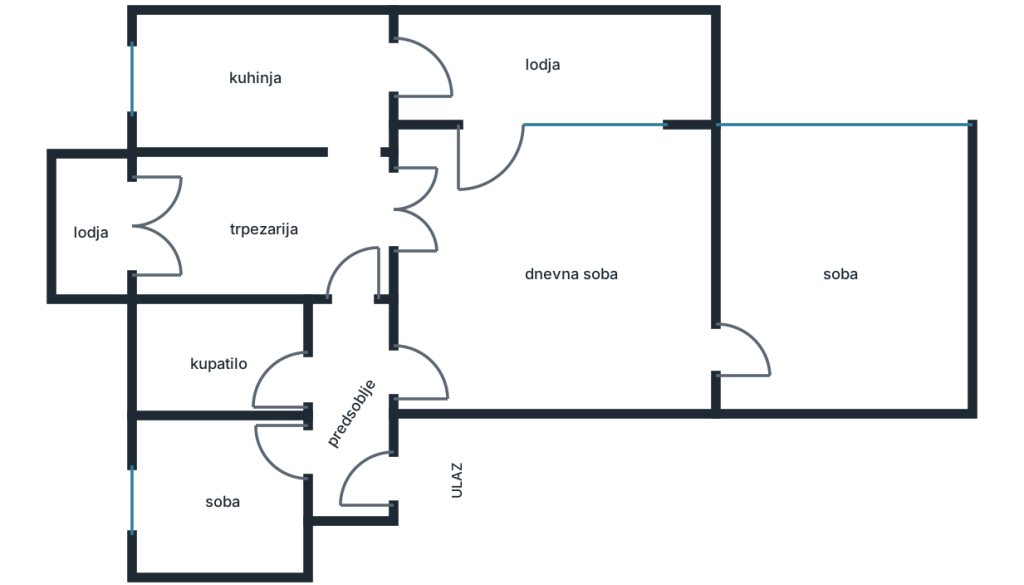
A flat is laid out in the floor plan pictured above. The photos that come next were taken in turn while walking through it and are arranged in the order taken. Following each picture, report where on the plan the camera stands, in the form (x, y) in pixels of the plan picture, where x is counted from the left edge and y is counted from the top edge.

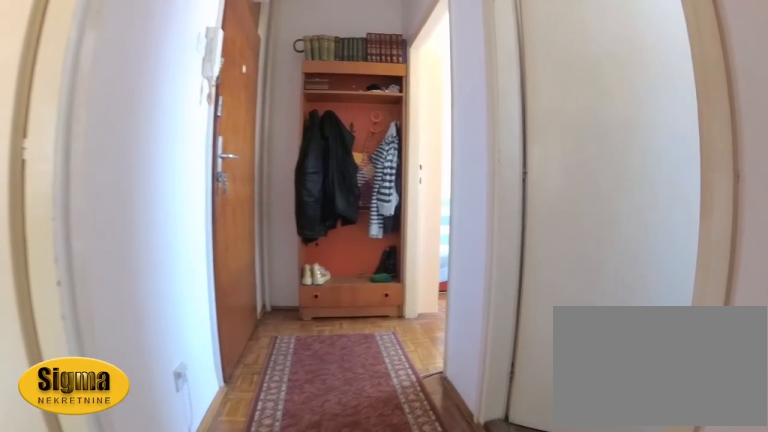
(347, 282)
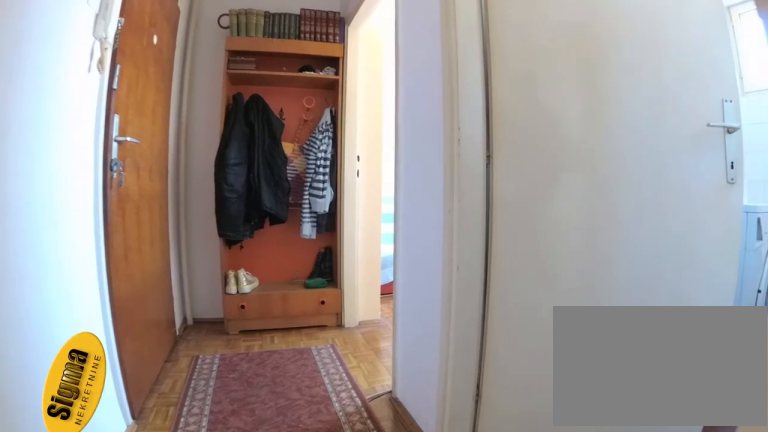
(348, 300)
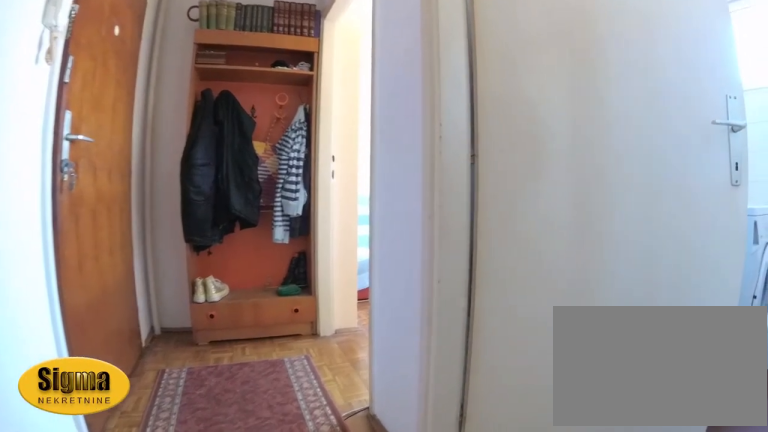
(347, 307)
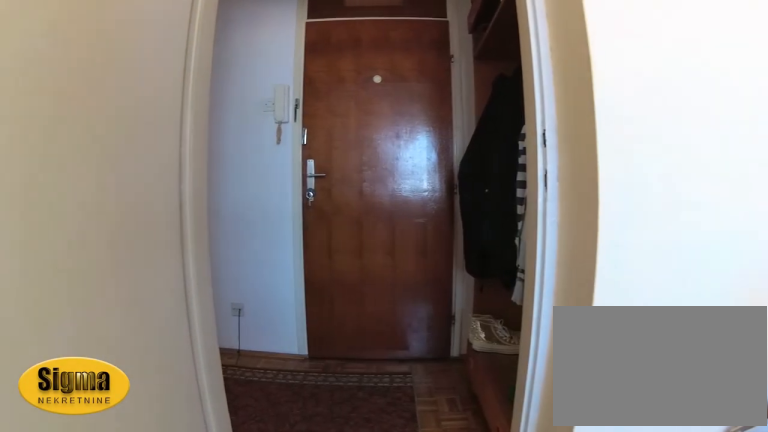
(164, 460)
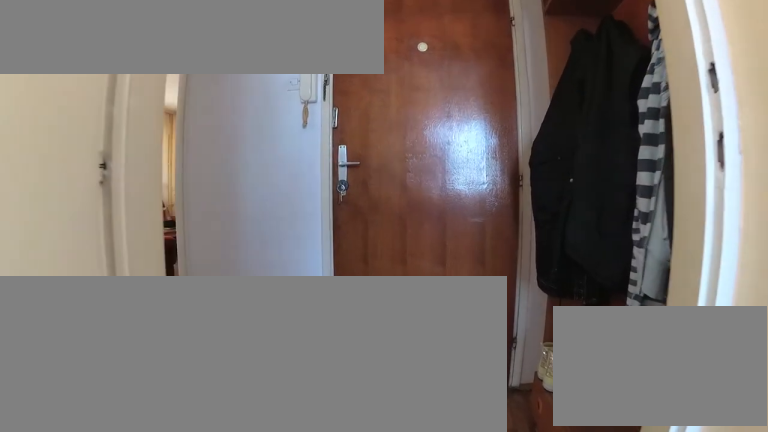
(211, 466)
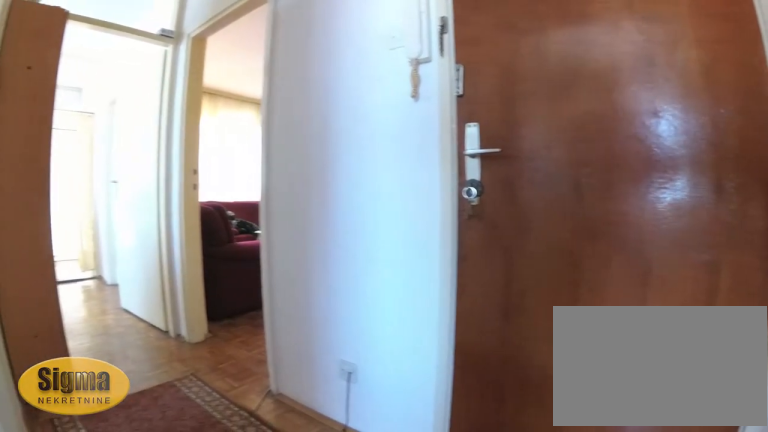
(320, 479)
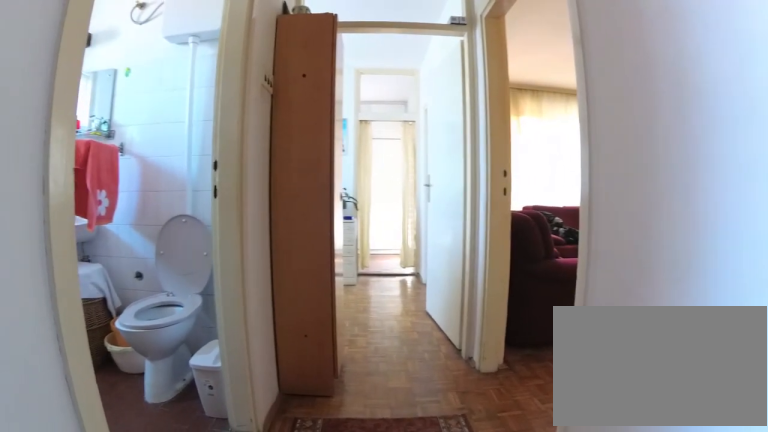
(357, 481)
